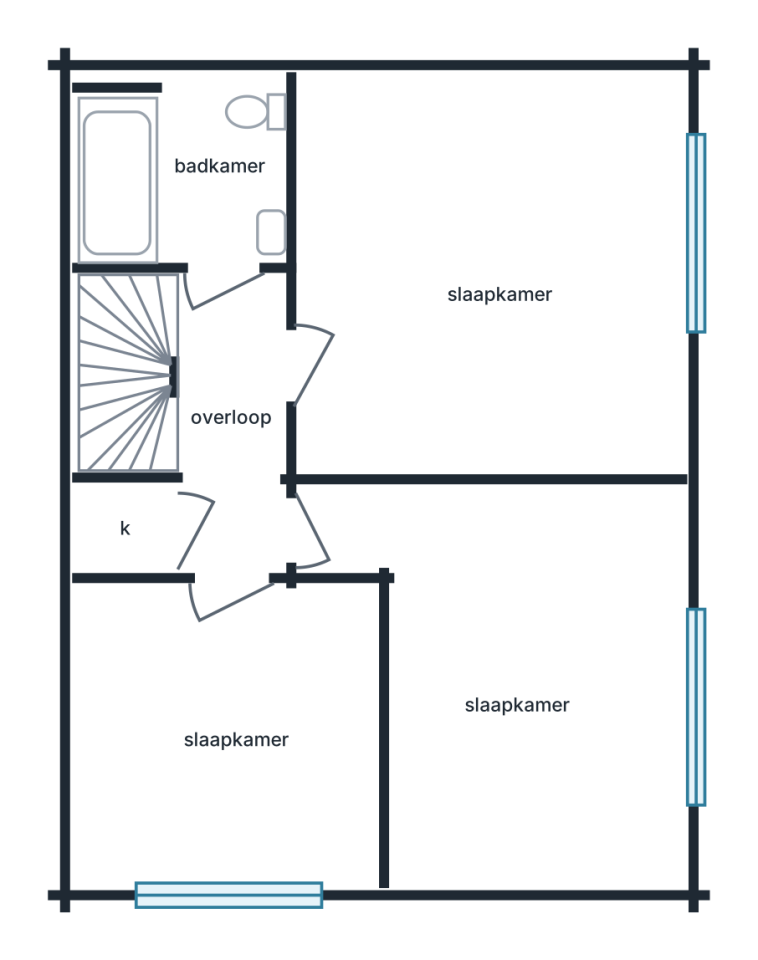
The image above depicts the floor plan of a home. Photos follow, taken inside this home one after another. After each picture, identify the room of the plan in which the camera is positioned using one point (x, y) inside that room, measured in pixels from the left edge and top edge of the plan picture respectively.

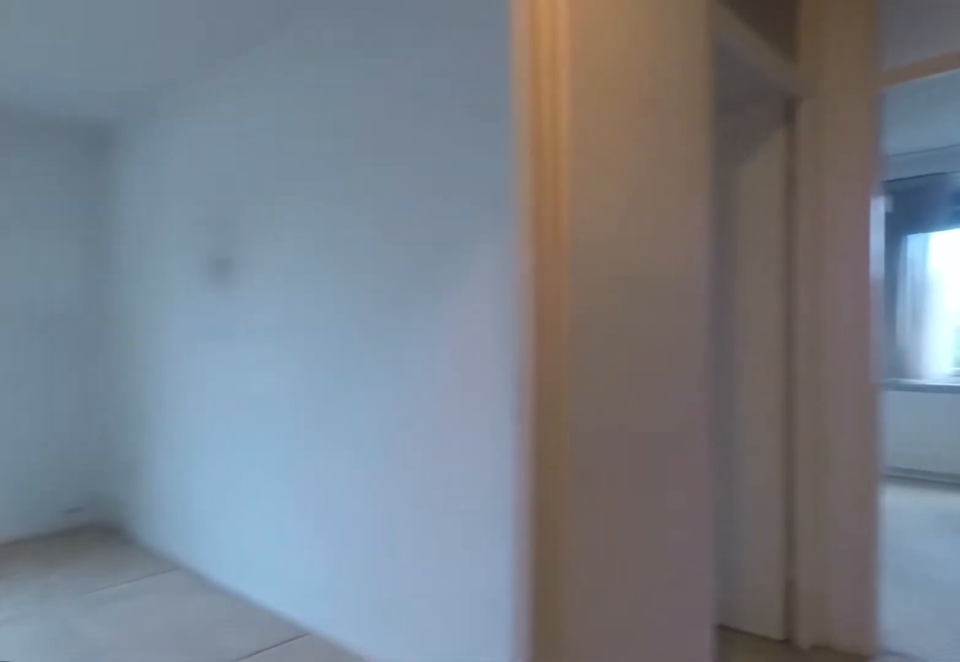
(197, 335)
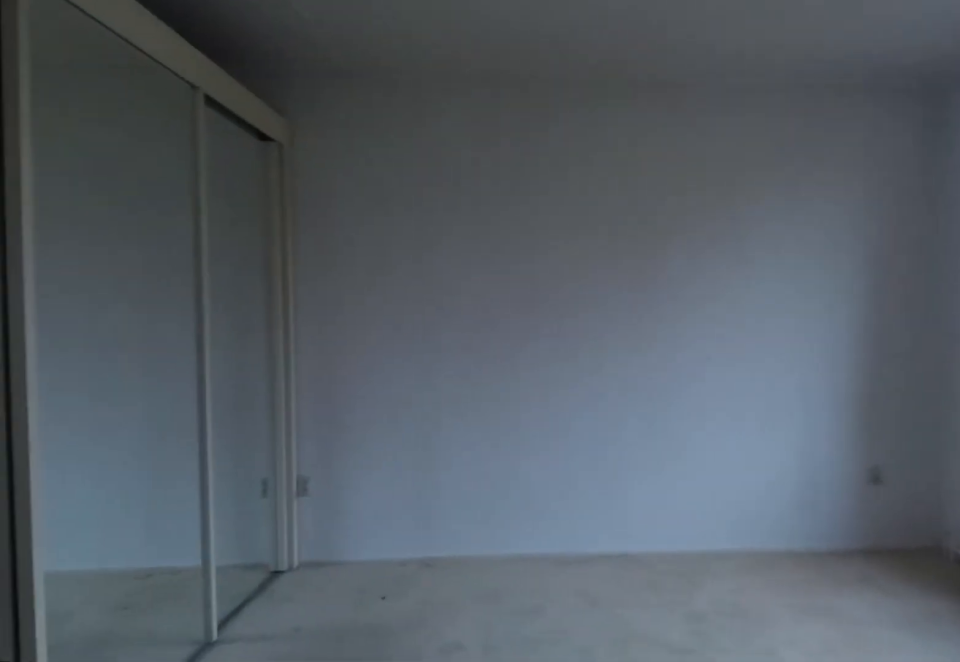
(536, 238)
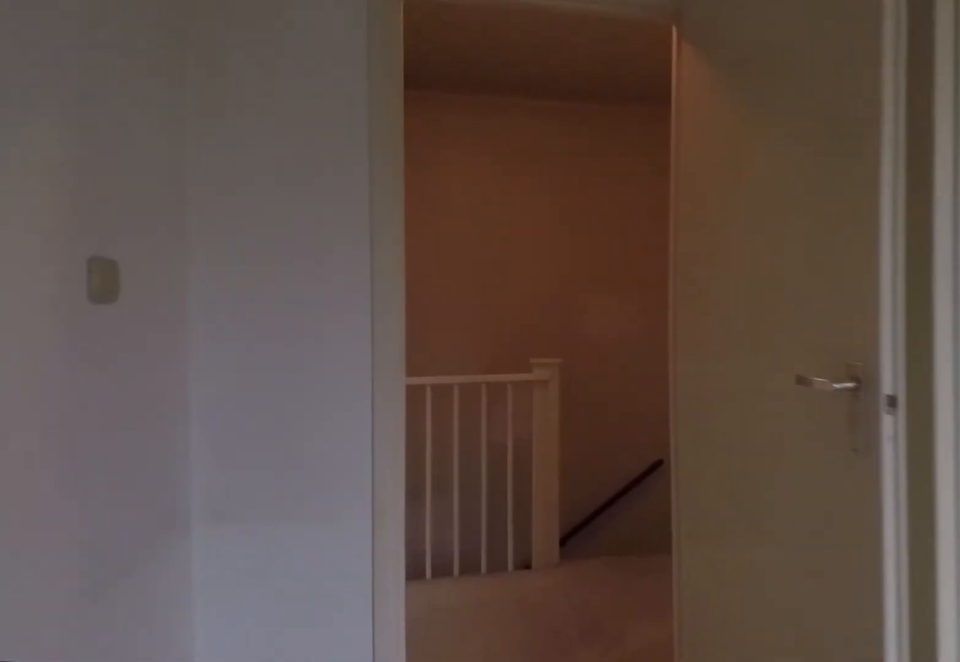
(536, 238)
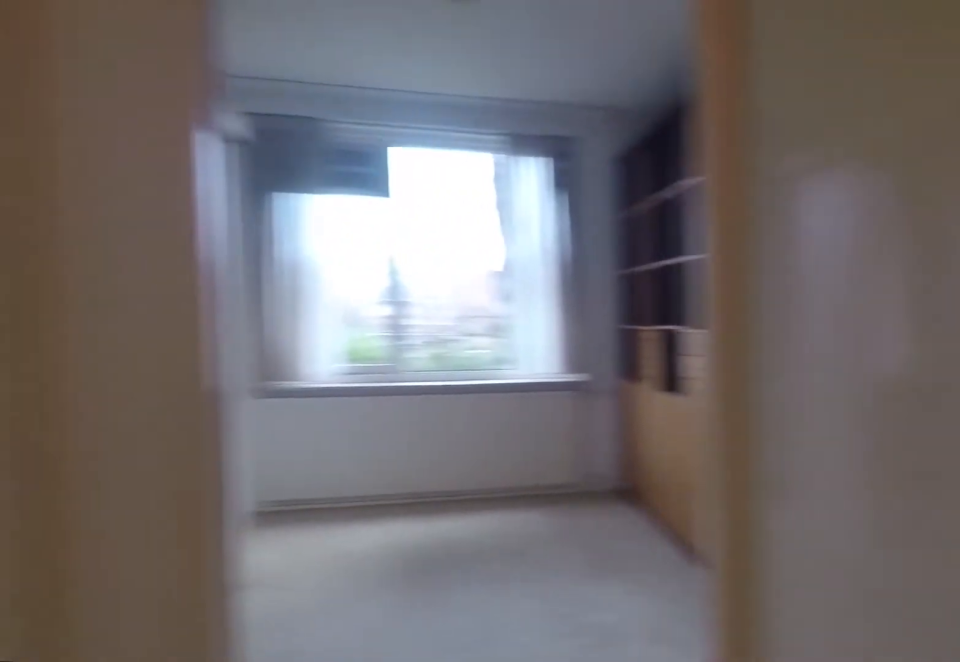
(199, 334)
